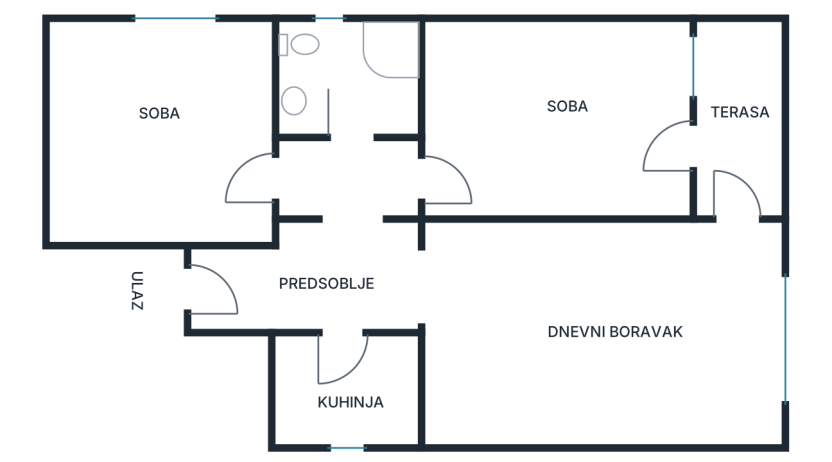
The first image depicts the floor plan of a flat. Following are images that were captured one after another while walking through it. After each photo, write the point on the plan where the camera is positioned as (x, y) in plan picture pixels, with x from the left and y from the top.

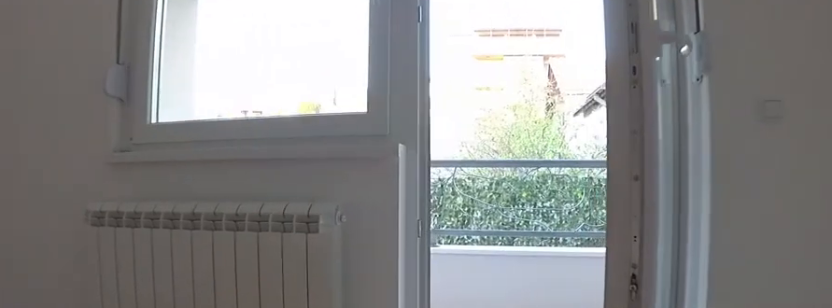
(537, 171)
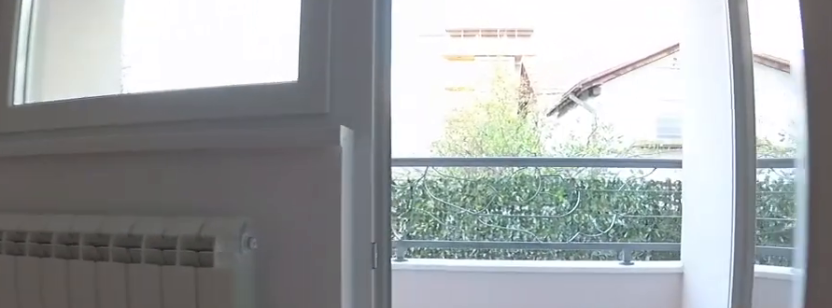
(569, 168)
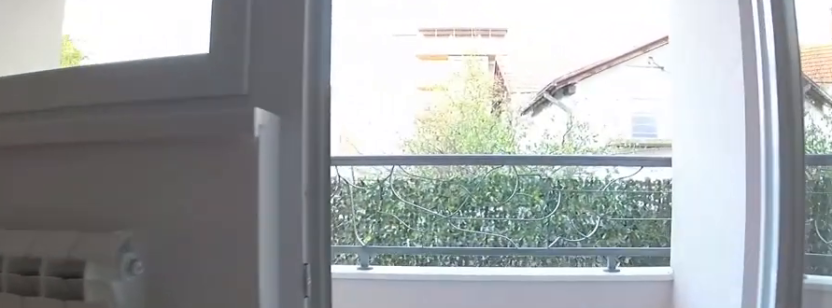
(586, 167)
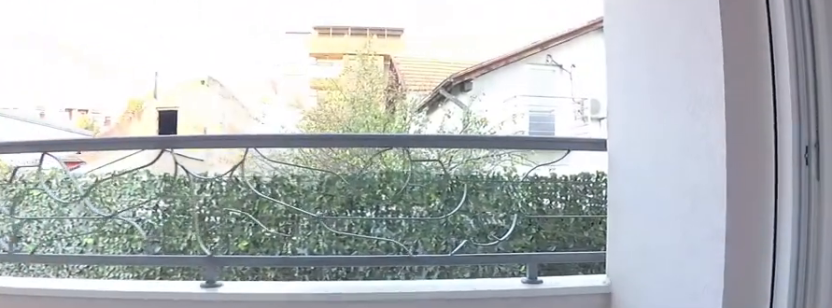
(633, 161)
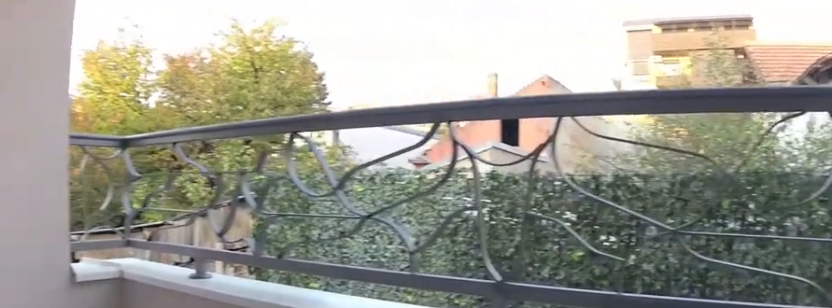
(710, 157)
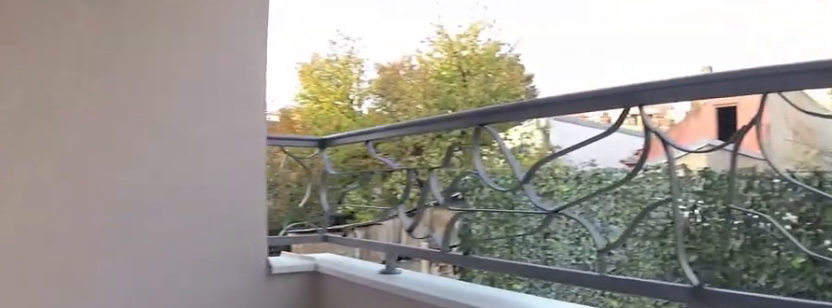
(724, 159)
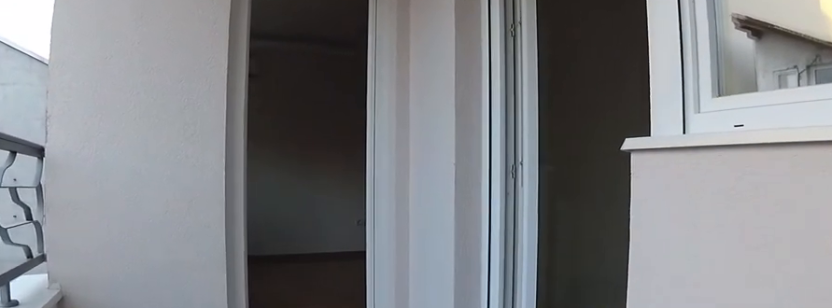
(741, 113)
